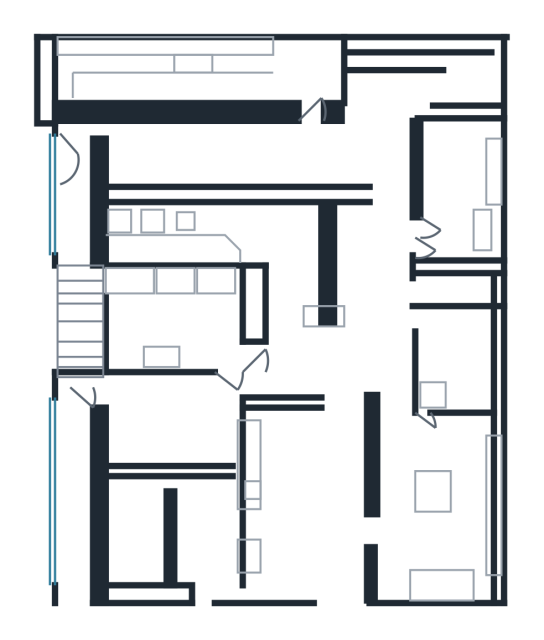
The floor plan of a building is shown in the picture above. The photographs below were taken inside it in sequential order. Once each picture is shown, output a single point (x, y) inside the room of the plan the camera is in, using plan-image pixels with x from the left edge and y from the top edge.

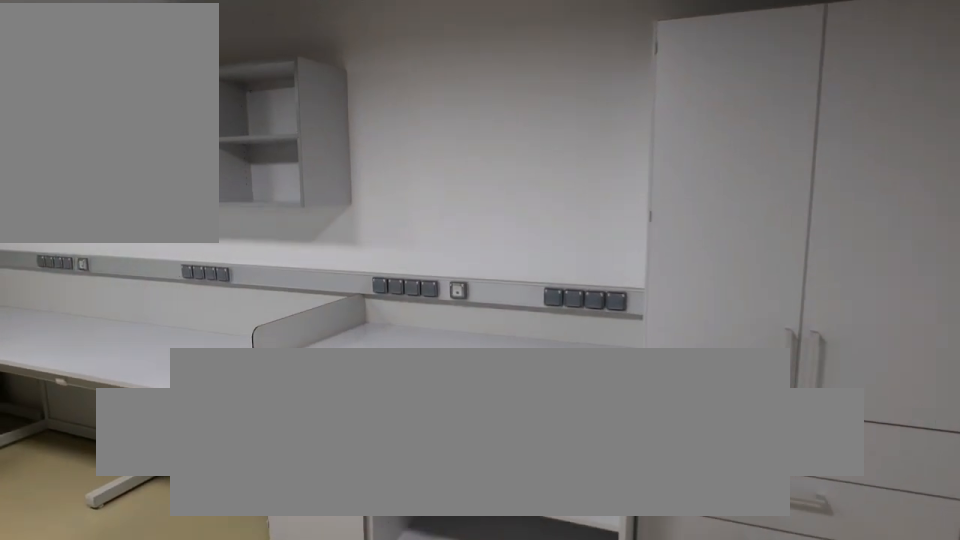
(463, 190)
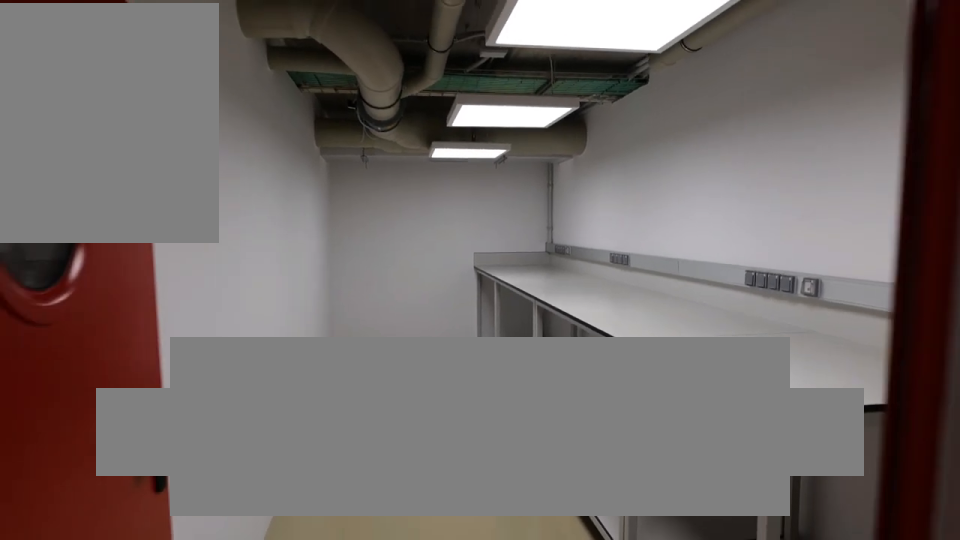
(169, 236)
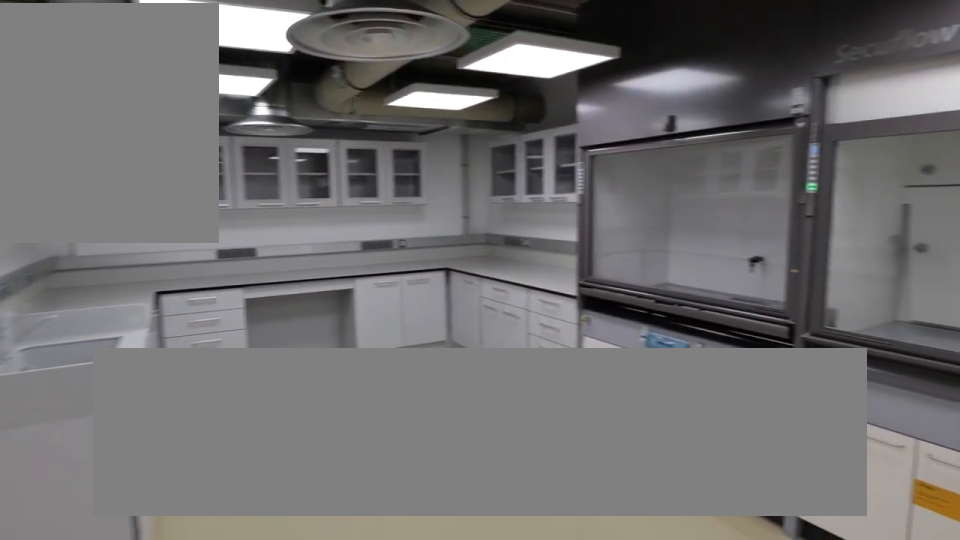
(169, 320)
